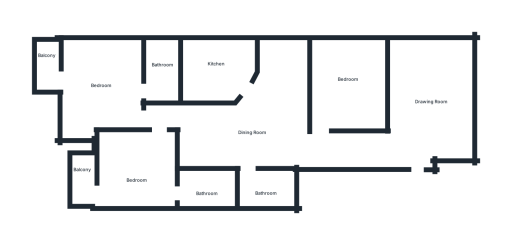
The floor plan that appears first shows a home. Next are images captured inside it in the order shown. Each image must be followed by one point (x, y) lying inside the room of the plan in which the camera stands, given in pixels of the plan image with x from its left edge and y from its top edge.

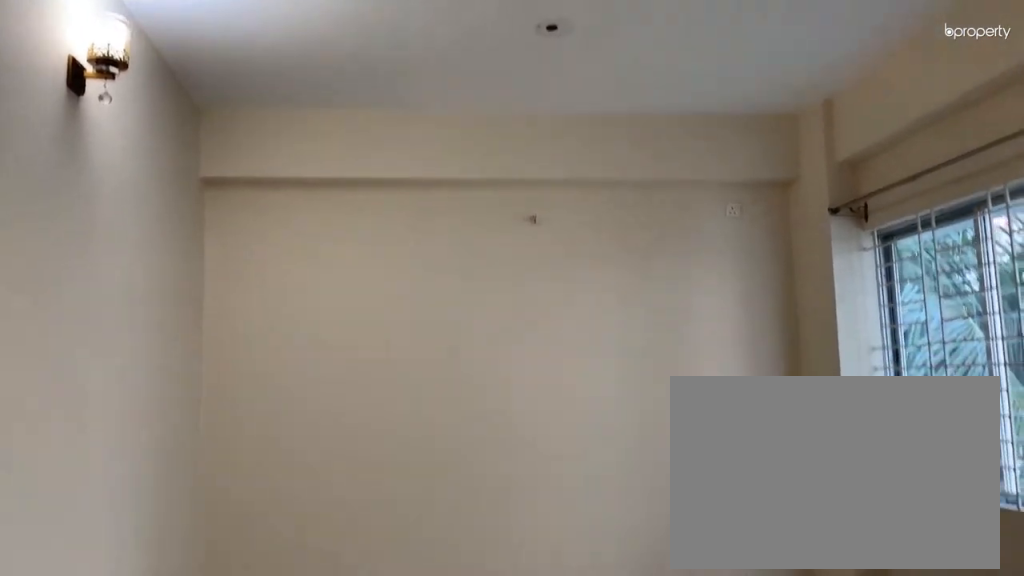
(431, 102)
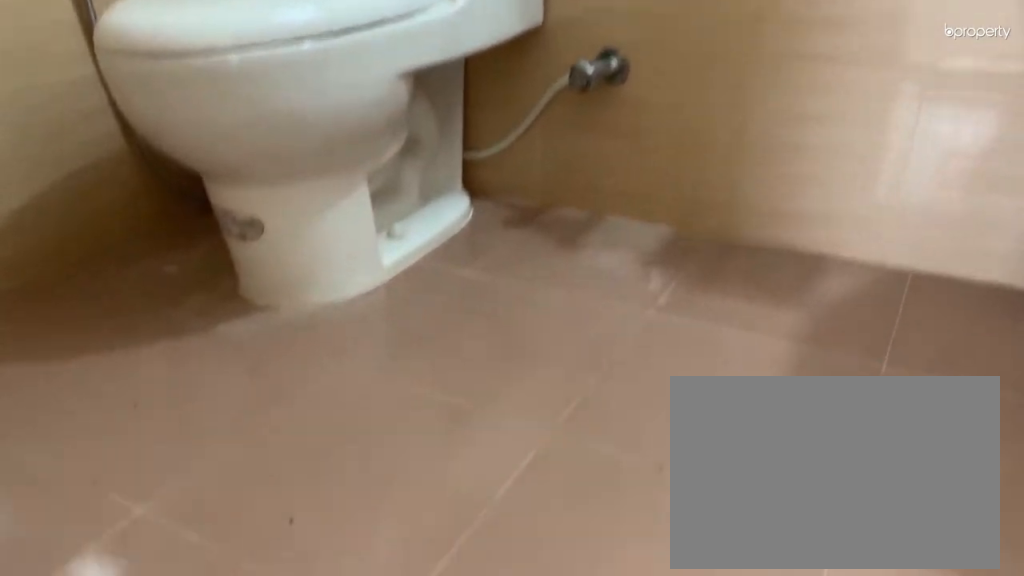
(266, 189)
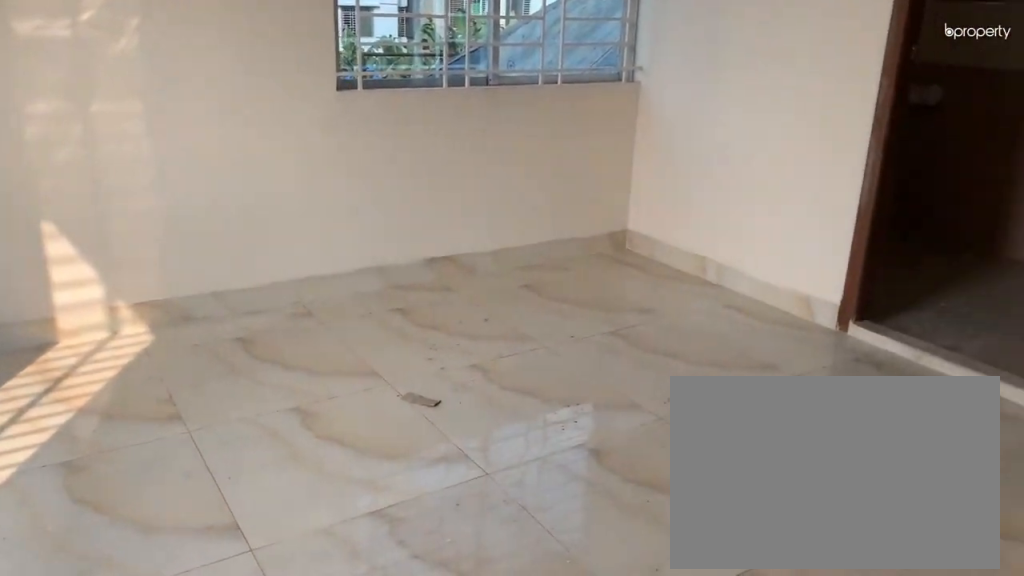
(108, 98)
